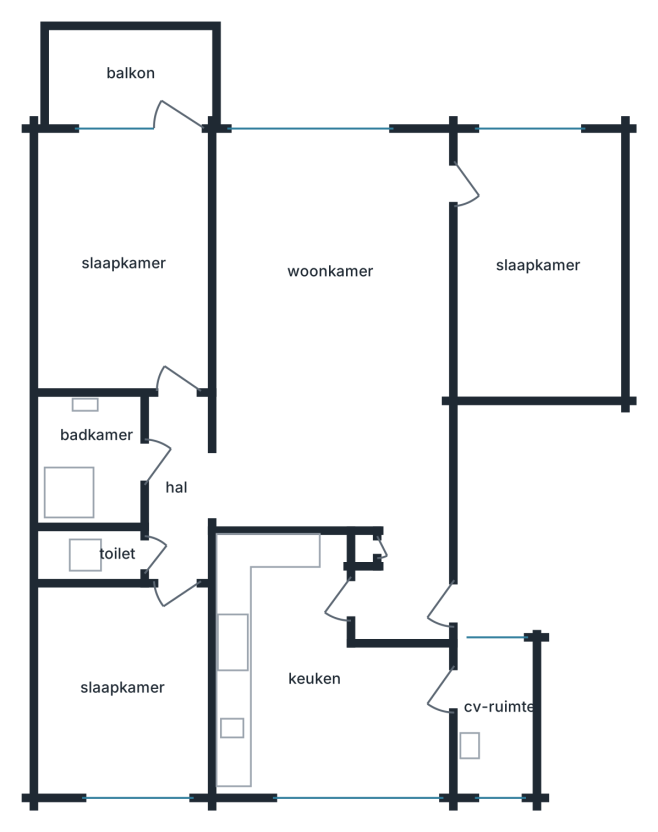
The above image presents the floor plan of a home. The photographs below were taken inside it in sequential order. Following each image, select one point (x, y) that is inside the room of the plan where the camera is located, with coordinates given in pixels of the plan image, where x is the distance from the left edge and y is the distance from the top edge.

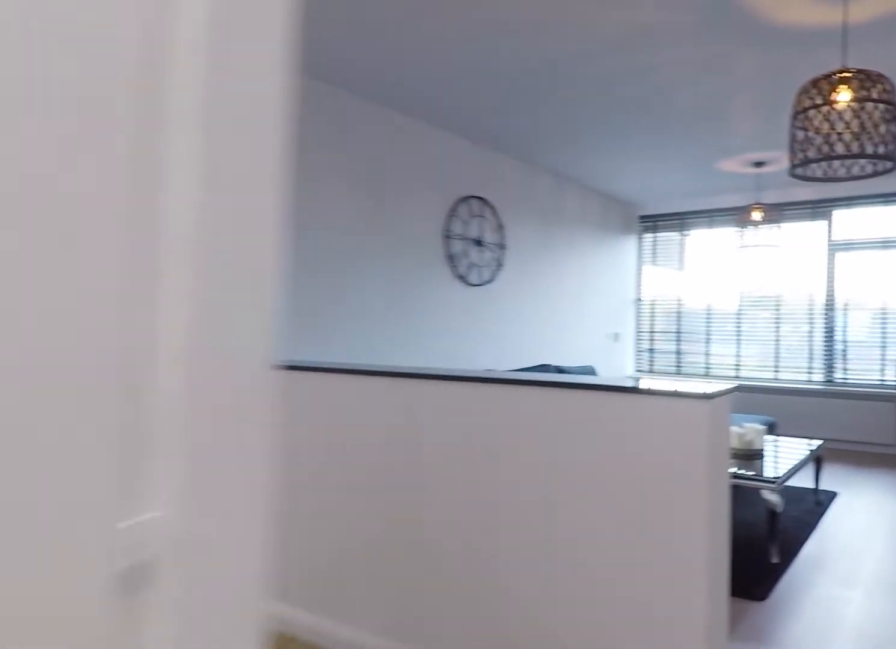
(339, 355)
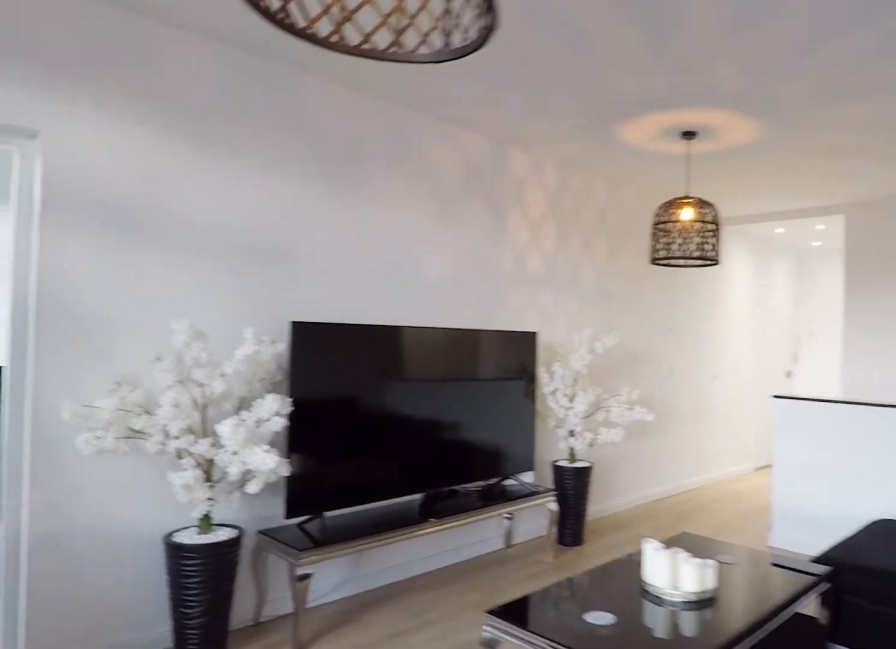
(339, 355)
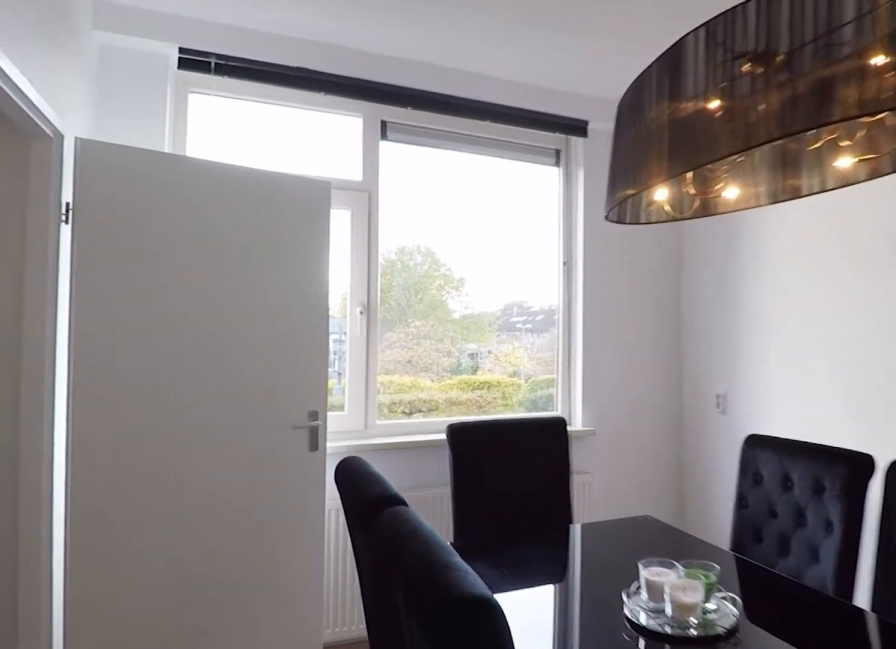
(539, 265)
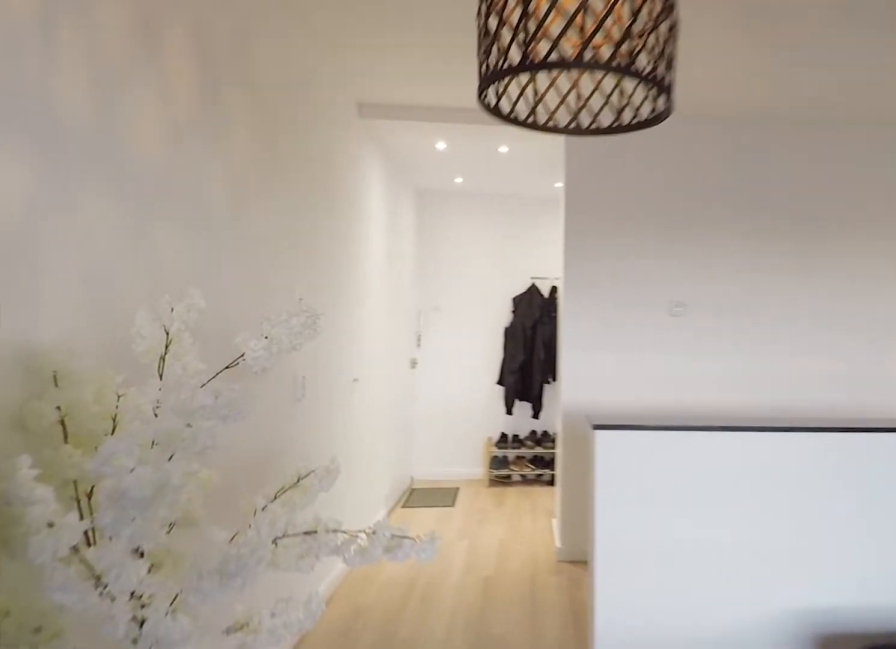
(339, 354)
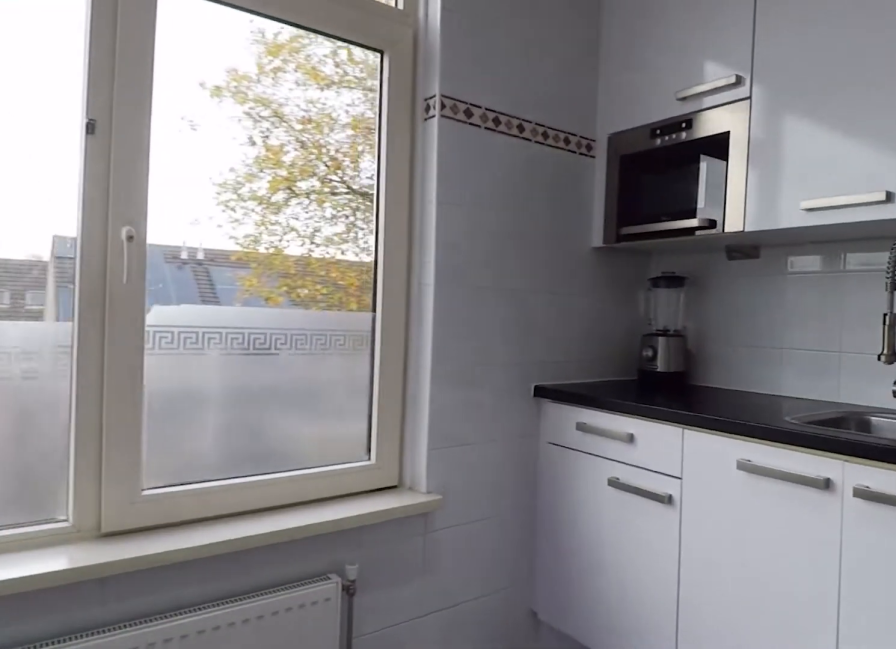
(314, 678)
